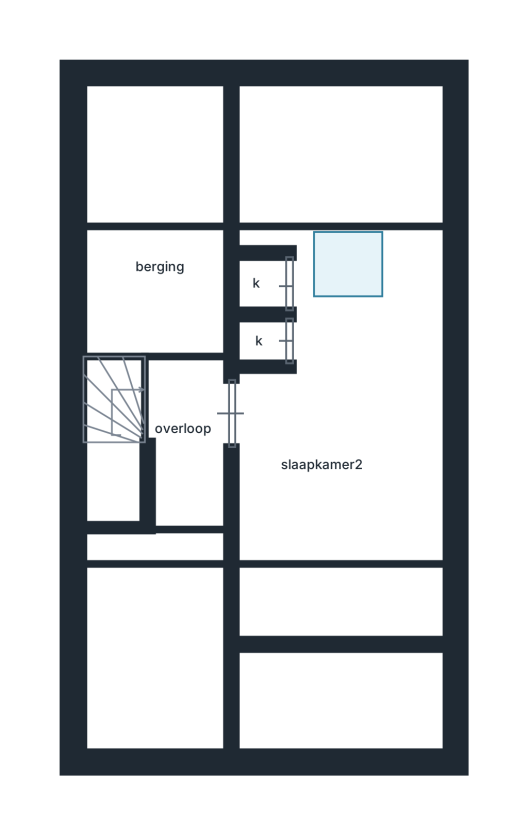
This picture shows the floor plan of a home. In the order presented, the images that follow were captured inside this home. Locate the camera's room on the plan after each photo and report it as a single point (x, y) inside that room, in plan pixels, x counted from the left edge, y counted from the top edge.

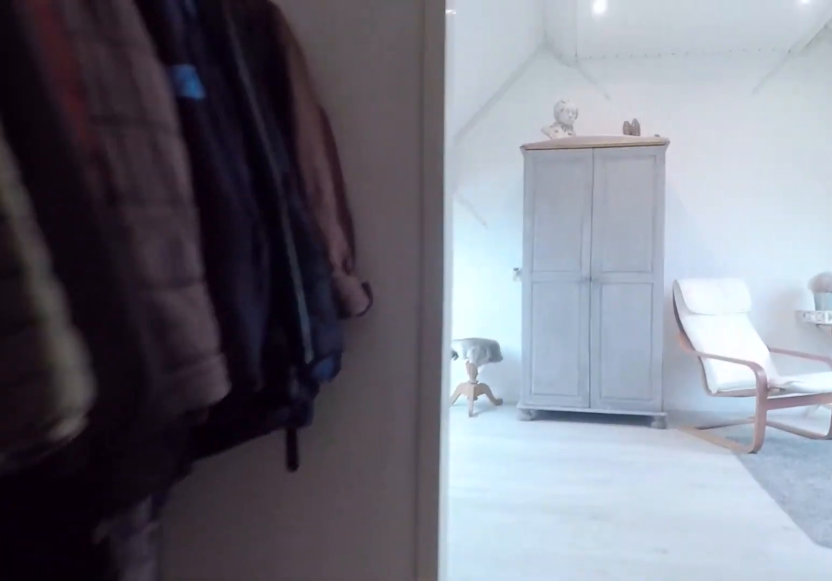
(188, 471)
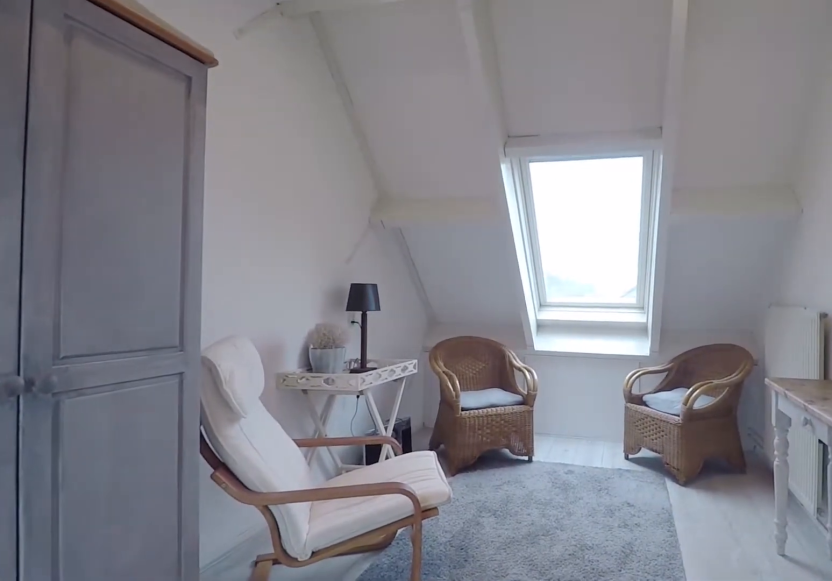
(357, 485)
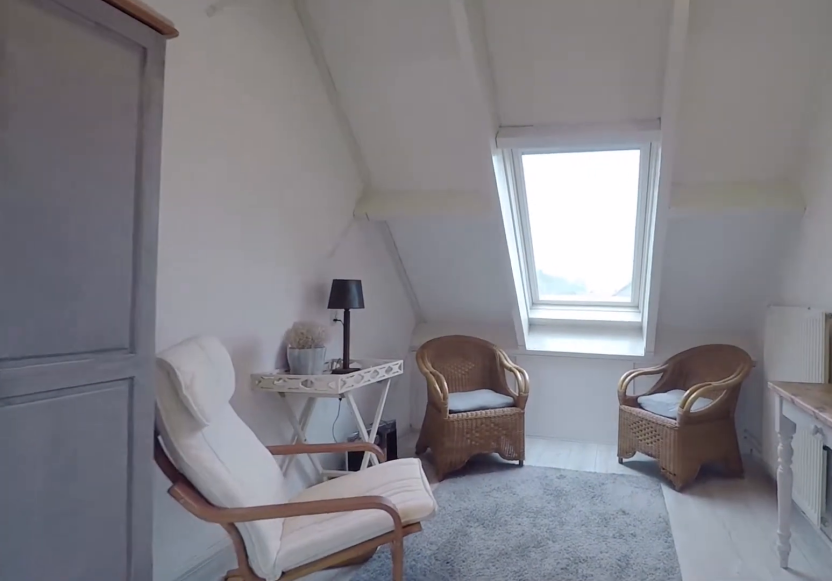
(357, 485)
